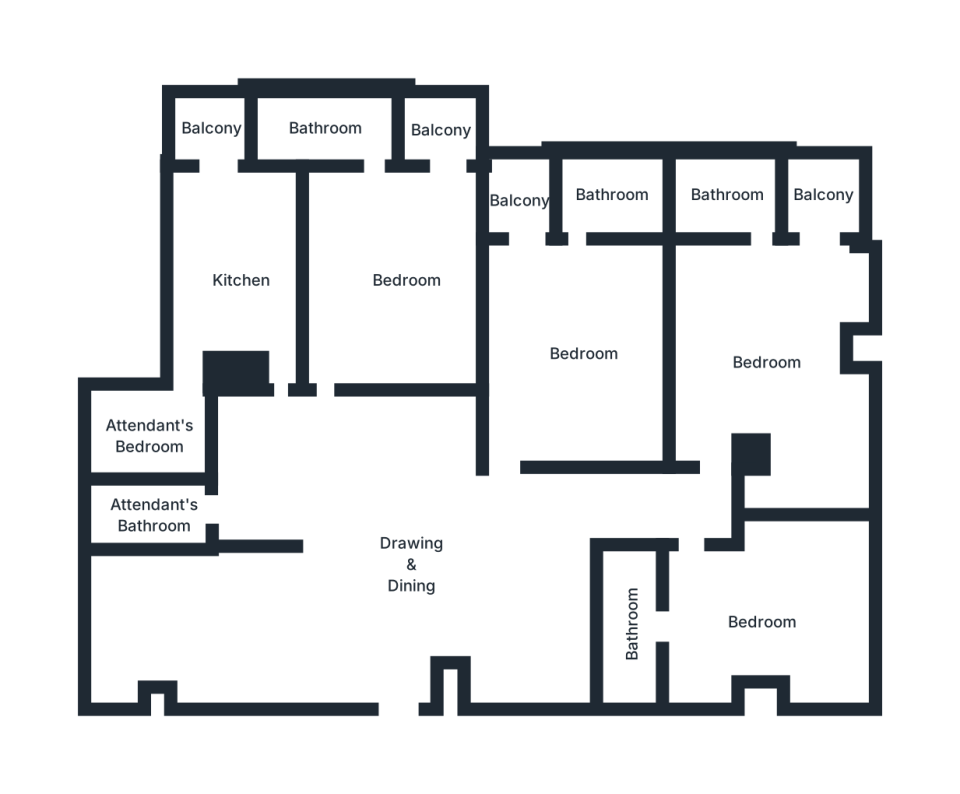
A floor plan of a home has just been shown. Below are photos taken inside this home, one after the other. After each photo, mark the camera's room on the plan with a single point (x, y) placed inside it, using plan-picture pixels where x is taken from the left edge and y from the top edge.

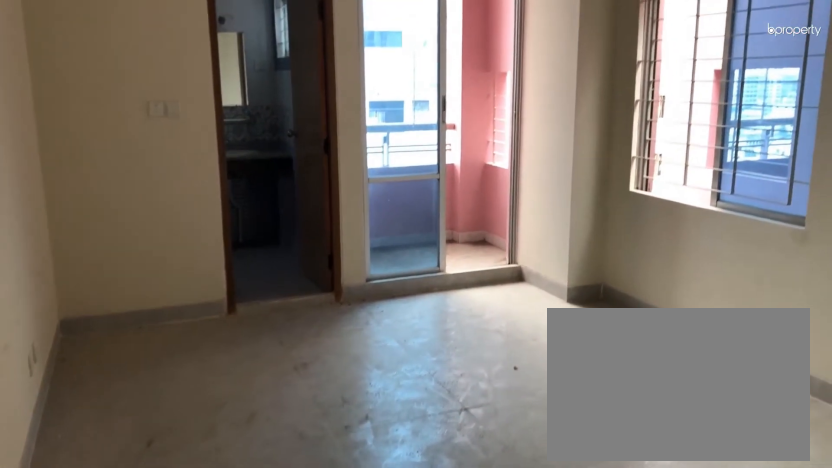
(404, 285)
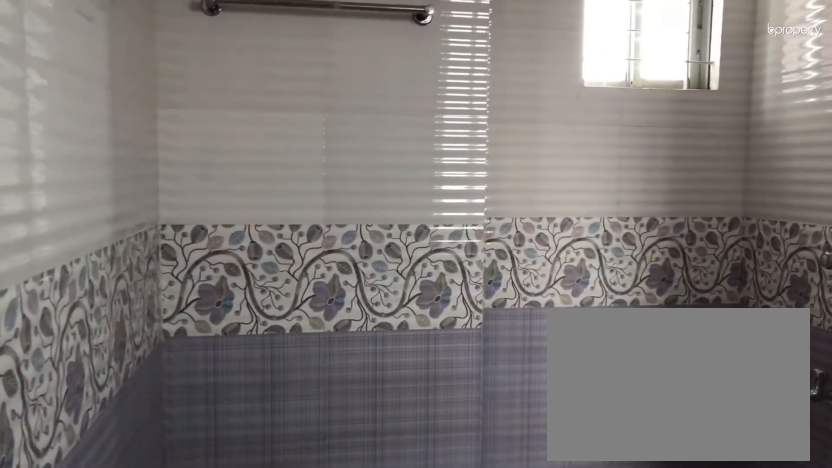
(321, 127)
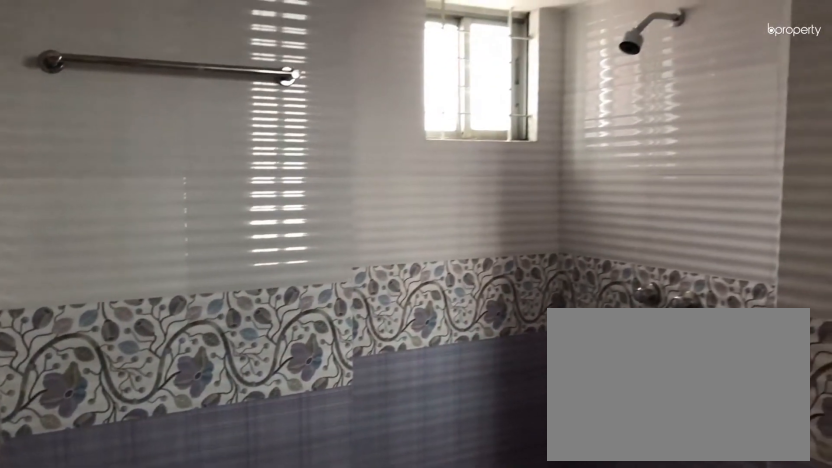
(321, 127)
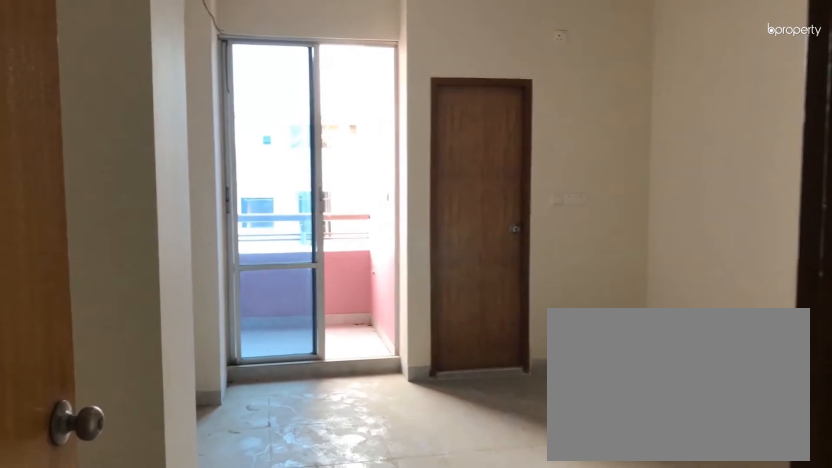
(584, 356)
